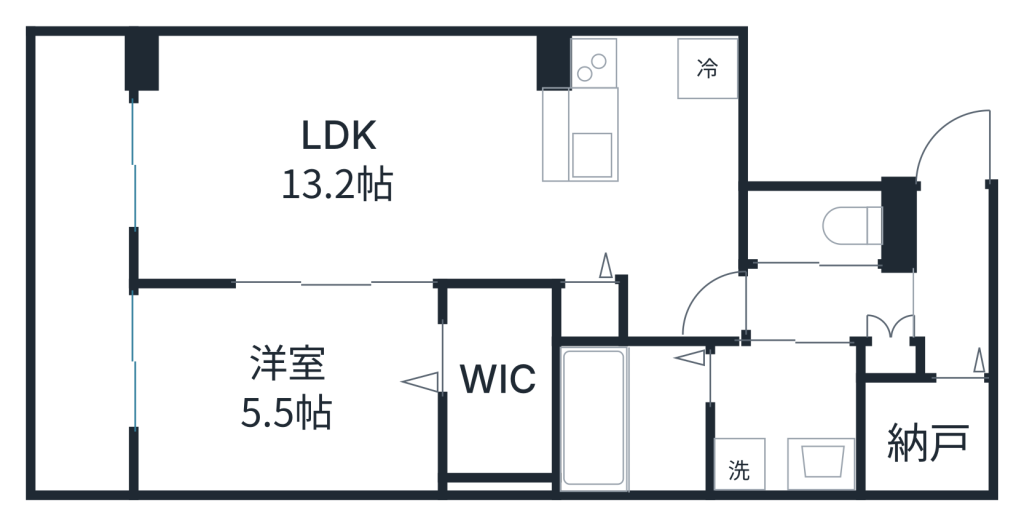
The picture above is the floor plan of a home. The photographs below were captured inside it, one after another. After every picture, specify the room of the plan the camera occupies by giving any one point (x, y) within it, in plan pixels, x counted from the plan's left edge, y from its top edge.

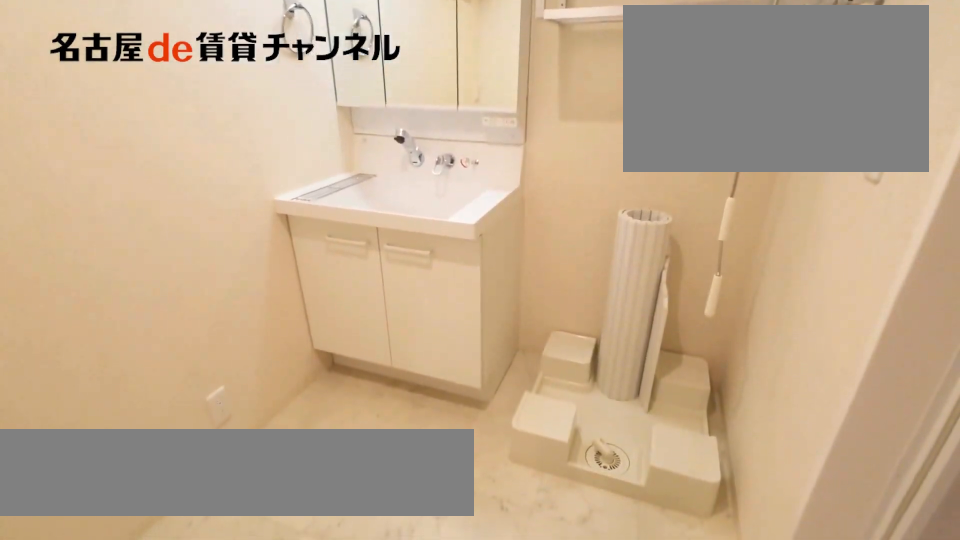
(783, 415)
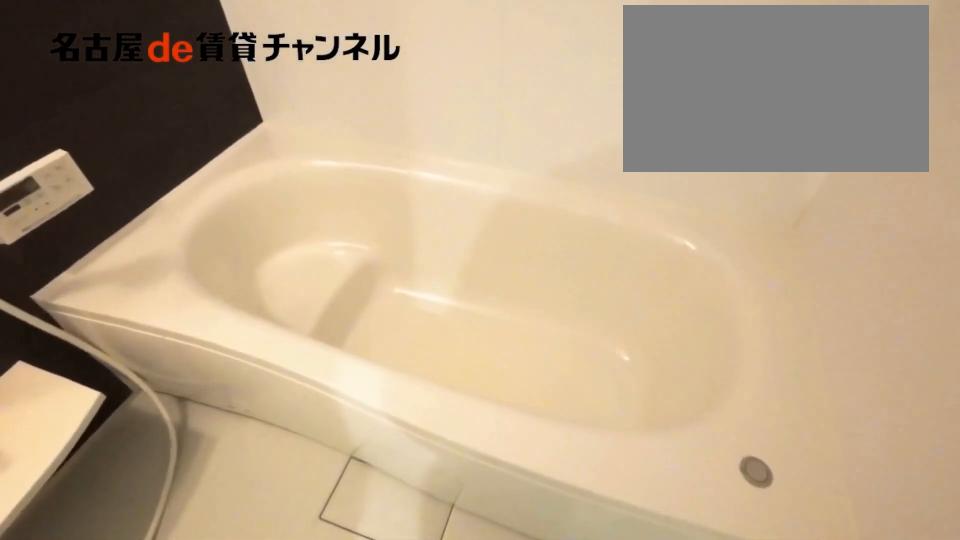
(630, 417)
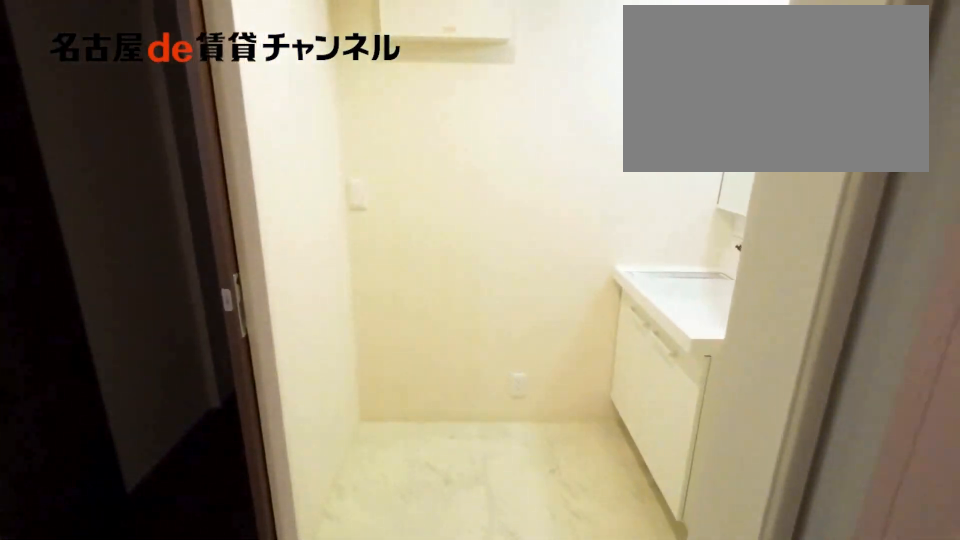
(630, 417)
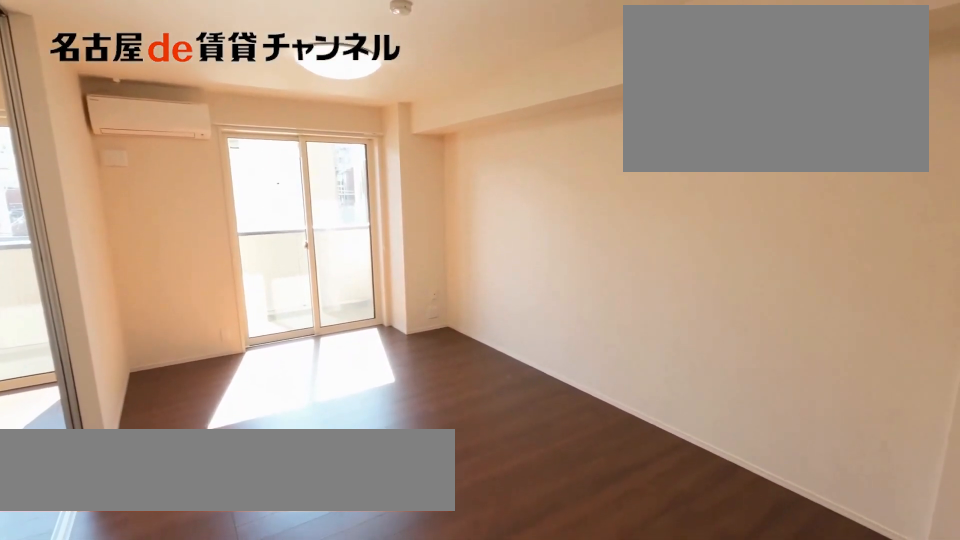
(395, 169)
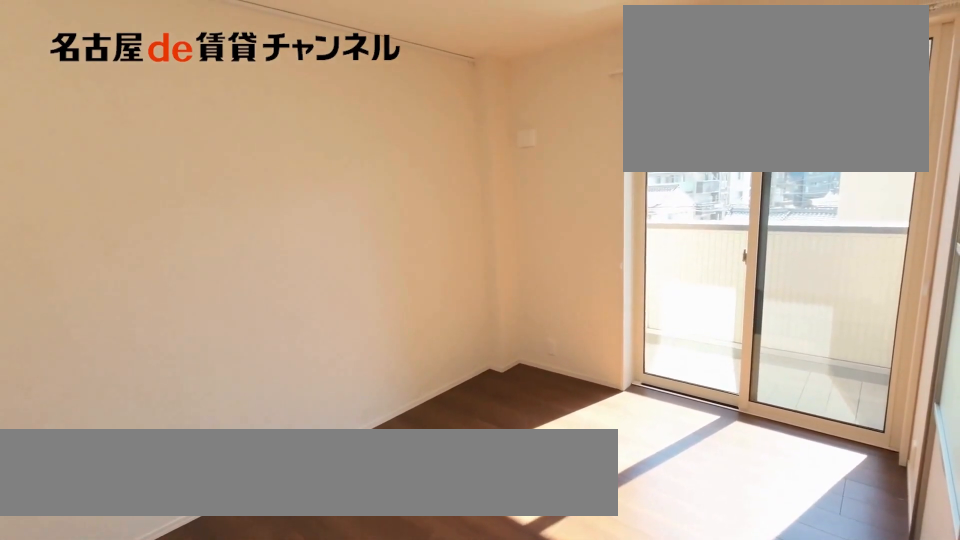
(282, 386)
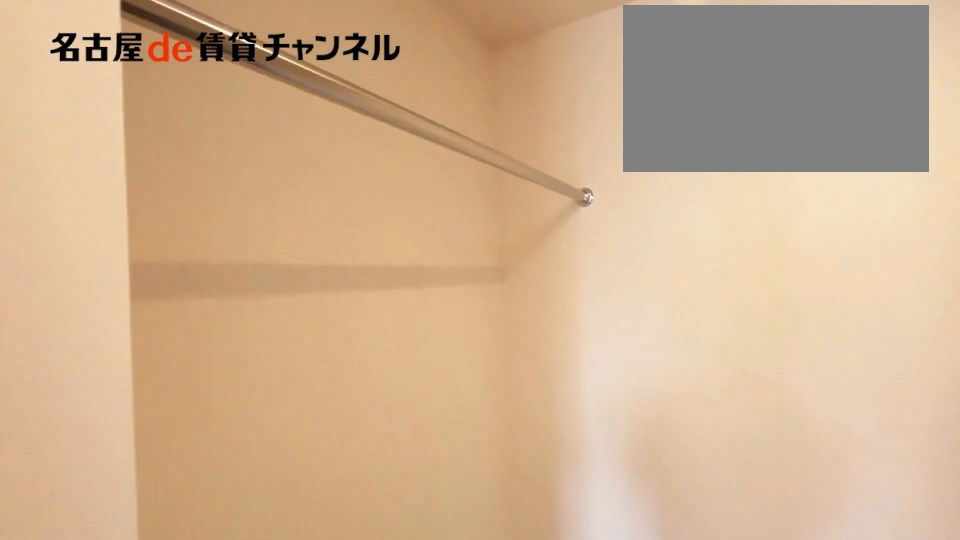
(494, 384)
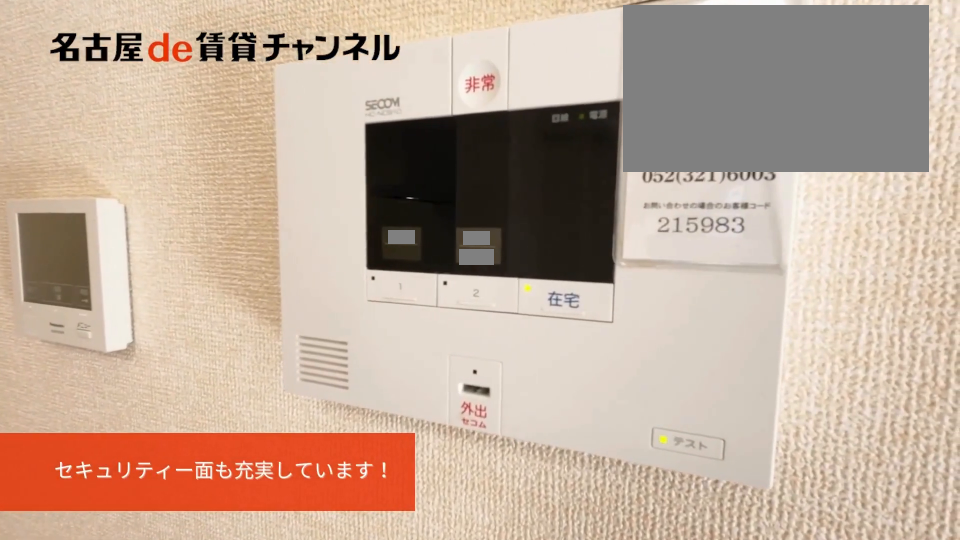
(388, 170)
